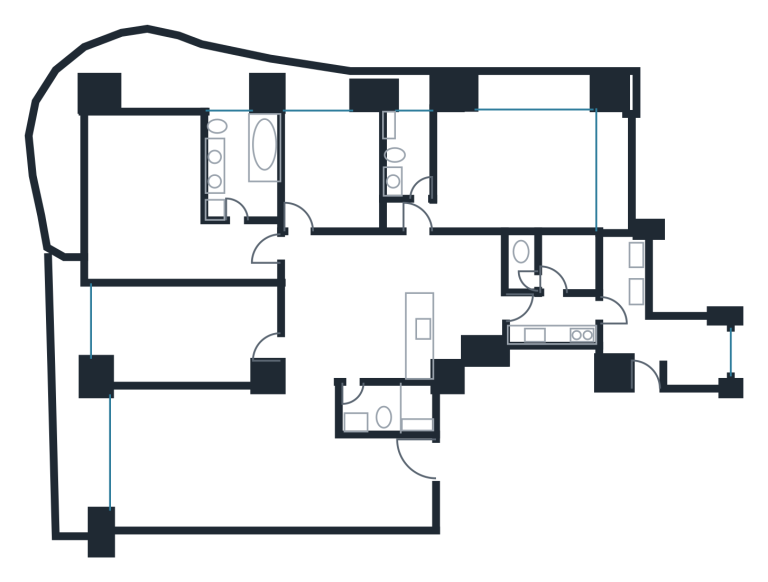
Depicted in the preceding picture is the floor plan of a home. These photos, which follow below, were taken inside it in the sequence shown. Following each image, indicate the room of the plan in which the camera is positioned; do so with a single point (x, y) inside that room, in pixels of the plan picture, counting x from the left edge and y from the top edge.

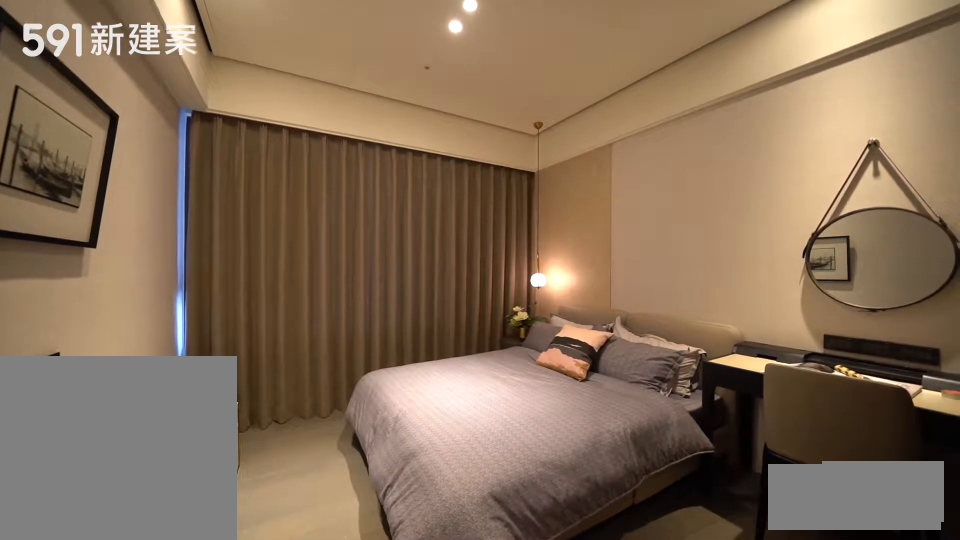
(334, 169)
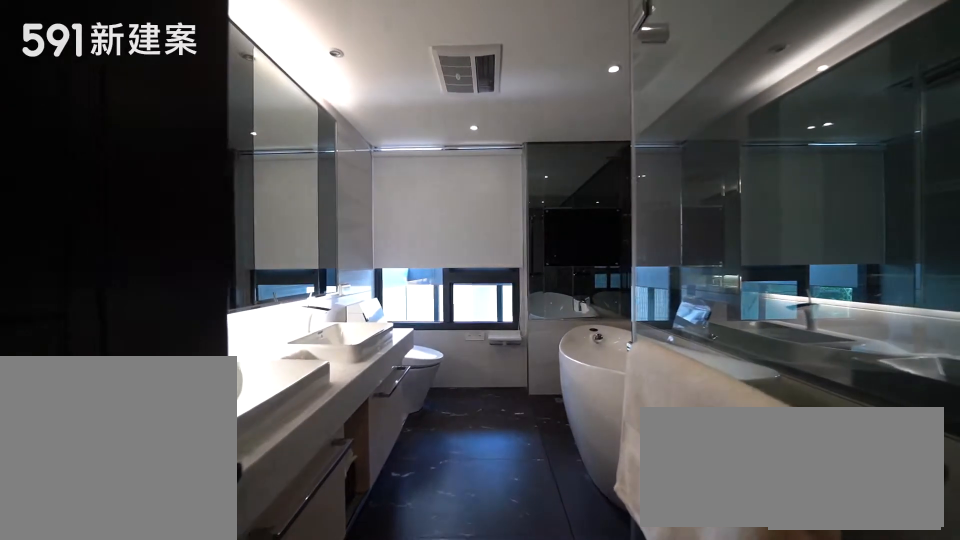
(249, 159)
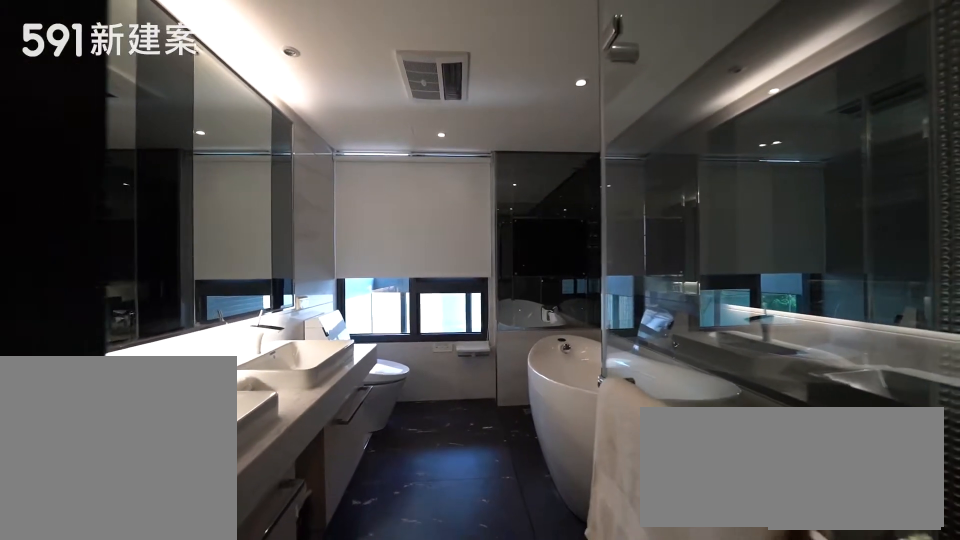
(249, 159)
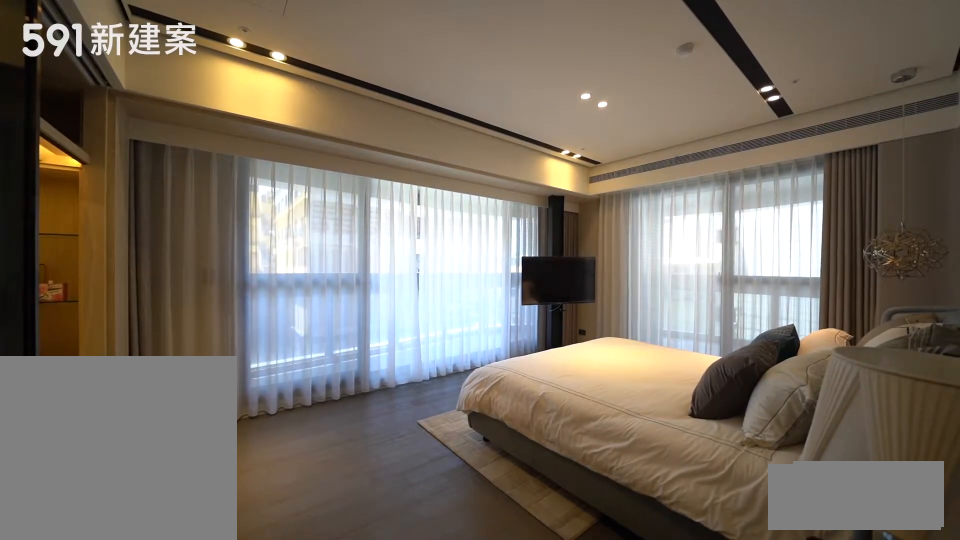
(163, 206)
